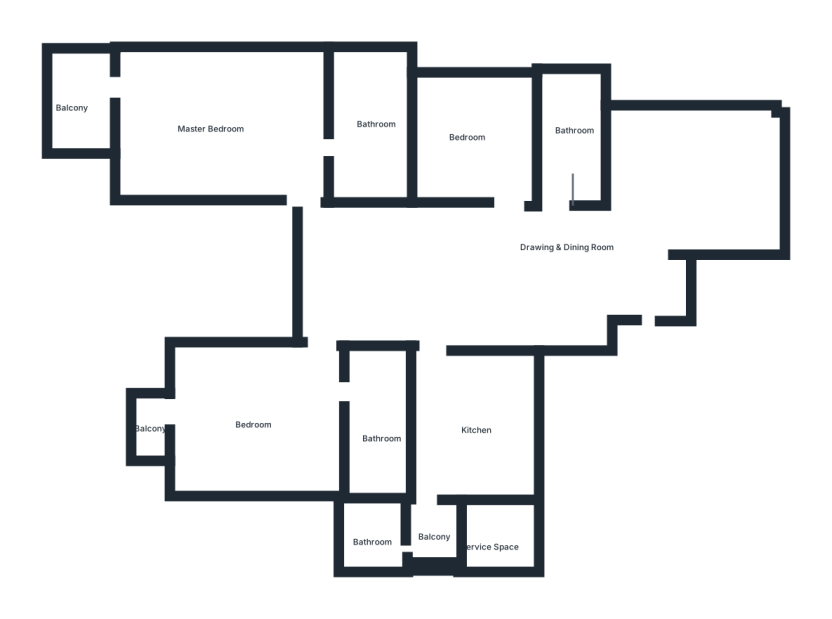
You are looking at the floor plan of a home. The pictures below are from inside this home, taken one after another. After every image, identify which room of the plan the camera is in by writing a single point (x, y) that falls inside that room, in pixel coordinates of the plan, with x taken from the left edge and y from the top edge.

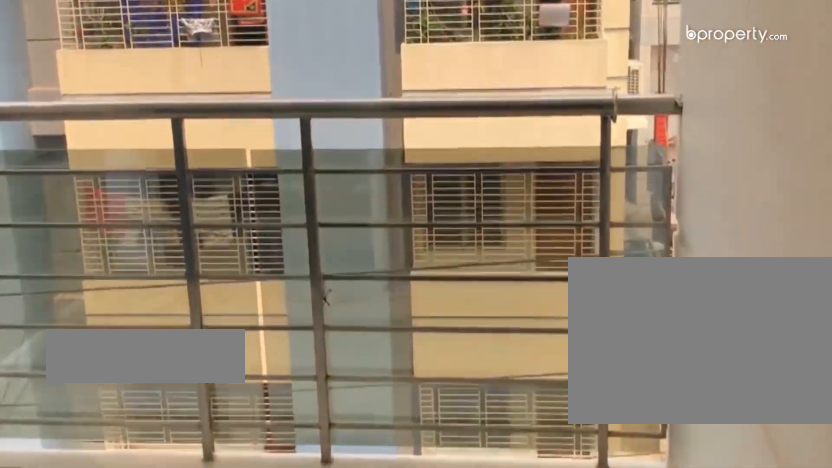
(88, 98)
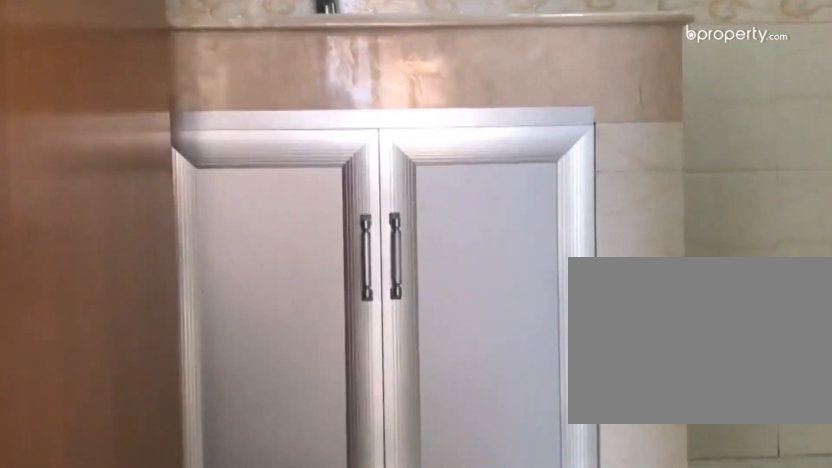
(376, 410)
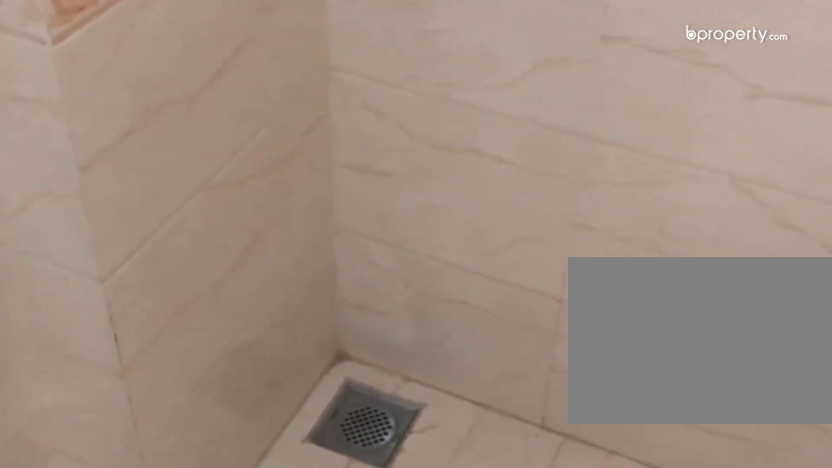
(376, 410)
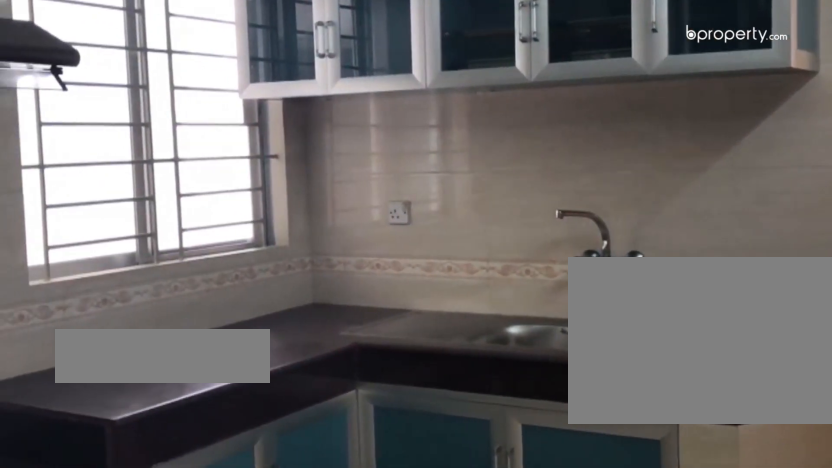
(471, 423)
